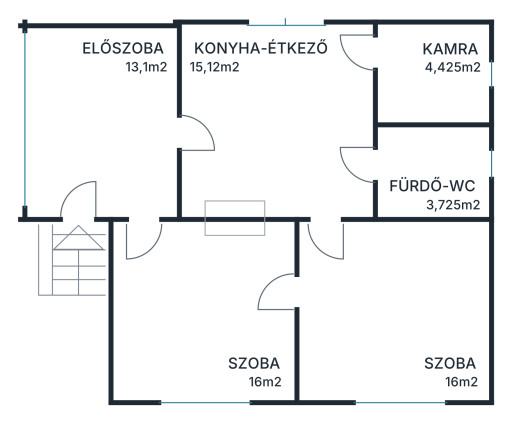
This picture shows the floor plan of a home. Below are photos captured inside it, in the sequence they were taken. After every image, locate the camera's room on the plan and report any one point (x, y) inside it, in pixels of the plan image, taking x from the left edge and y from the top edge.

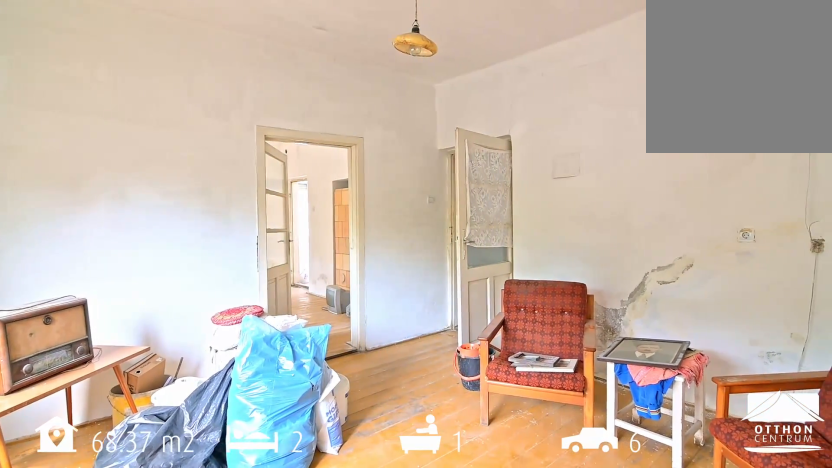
(402, 314)
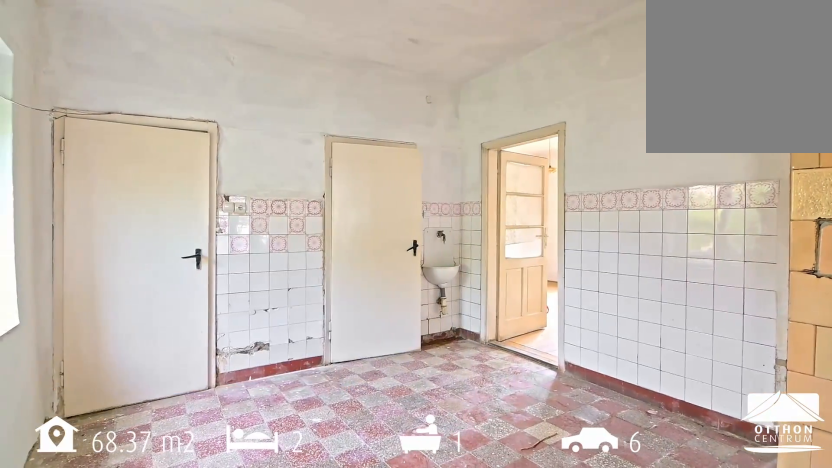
(279, 137)
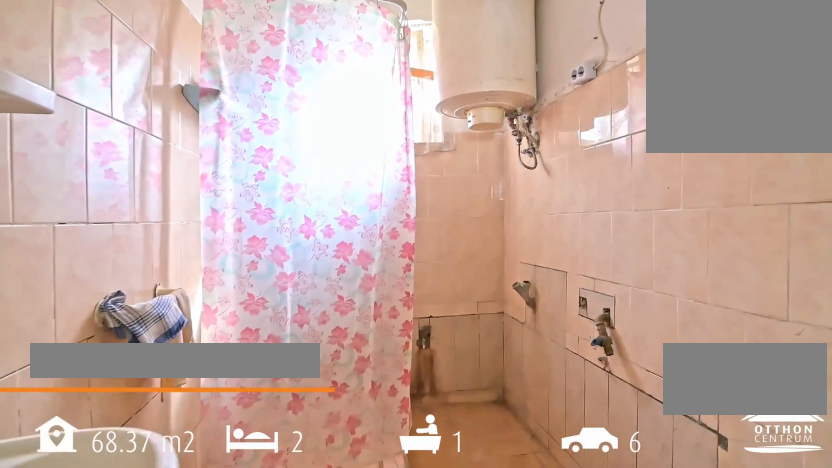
(436, 166)
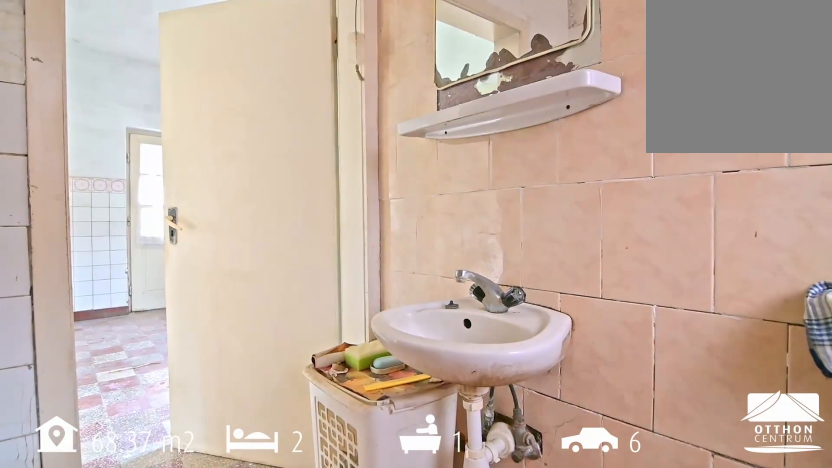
(436, 166)
